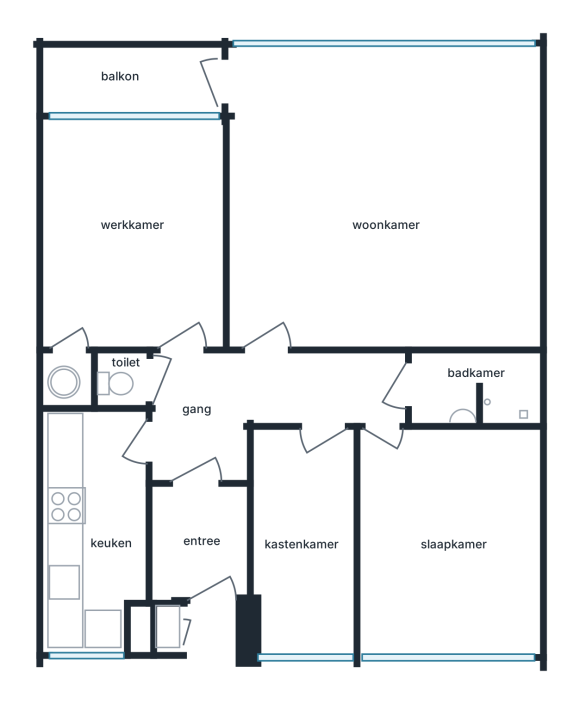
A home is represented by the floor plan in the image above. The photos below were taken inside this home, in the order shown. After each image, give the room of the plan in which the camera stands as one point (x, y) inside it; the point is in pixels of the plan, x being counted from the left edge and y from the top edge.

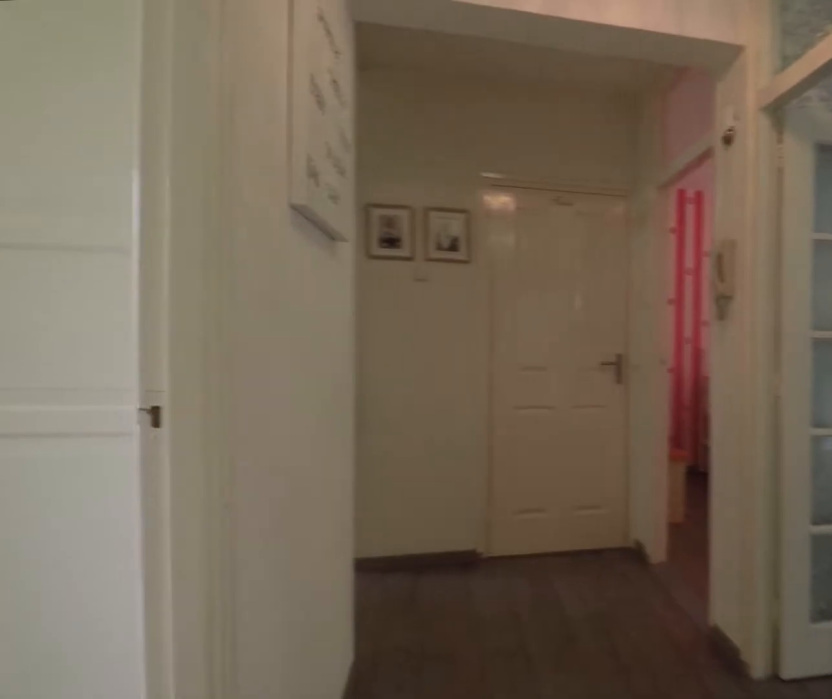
(261, 402)
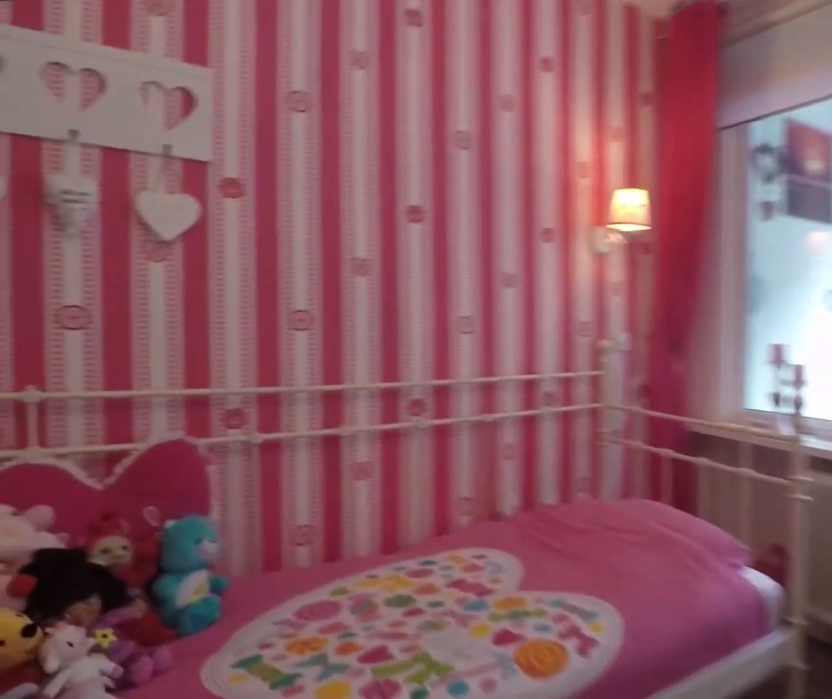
(135, 238)
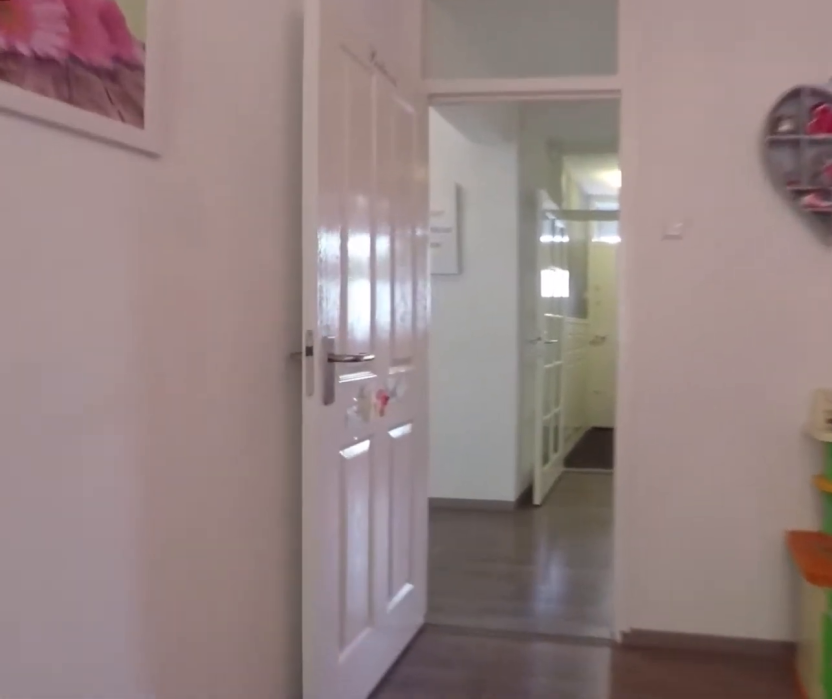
(135, 238)
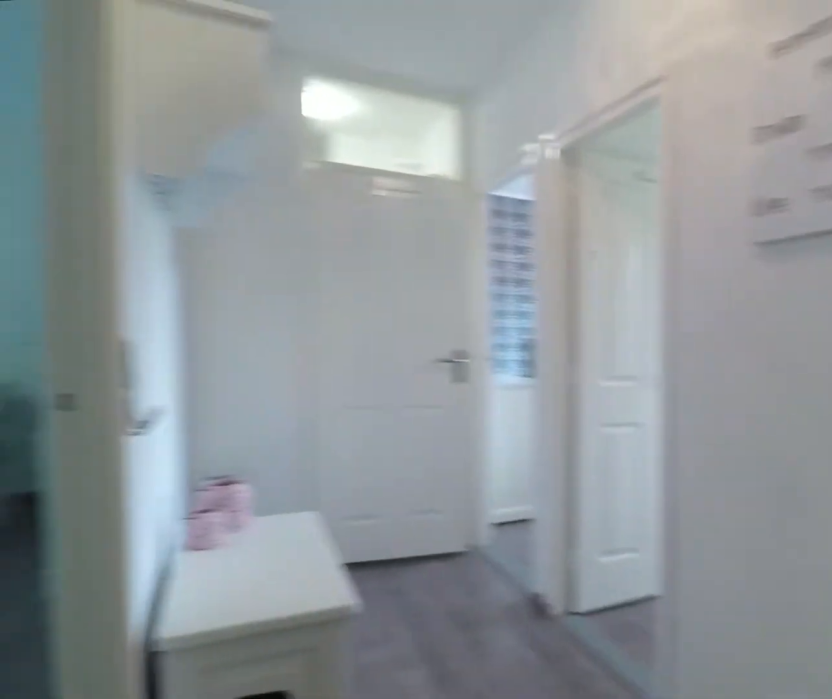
(261, 402)
